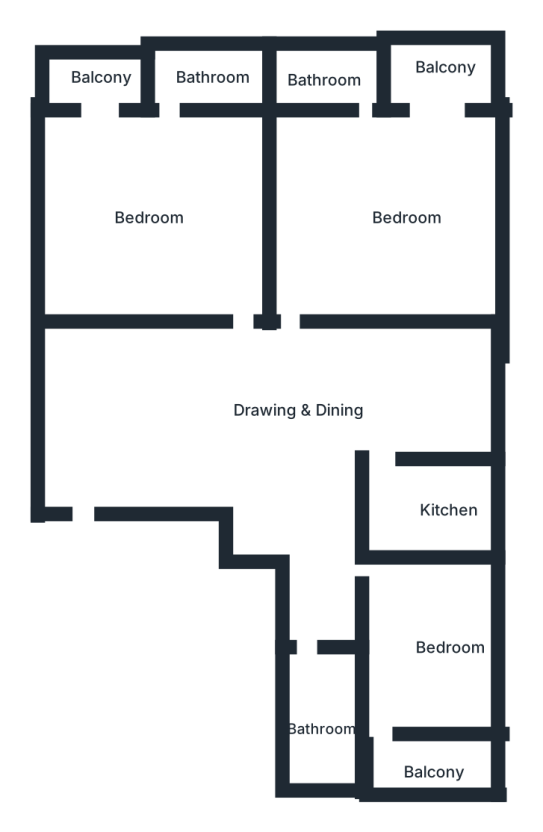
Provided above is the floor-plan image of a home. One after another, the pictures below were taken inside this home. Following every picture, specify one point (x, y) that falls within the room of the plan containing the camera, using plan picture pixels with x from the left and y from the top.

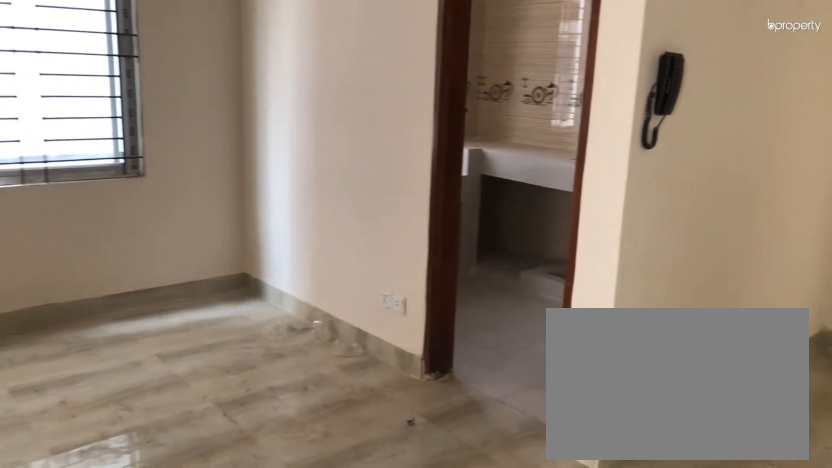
(256, 419)
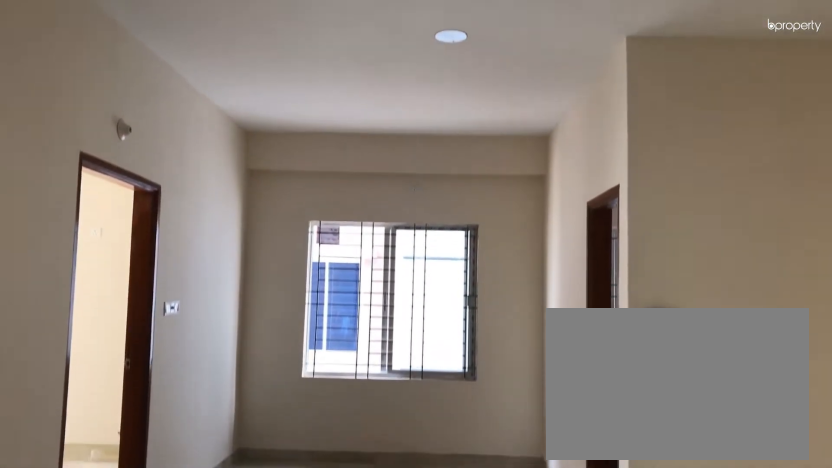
(256, 419)
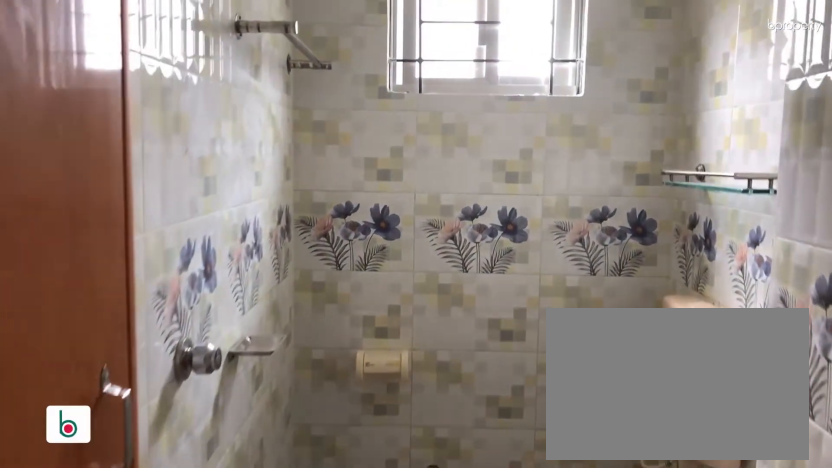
(322, 703)
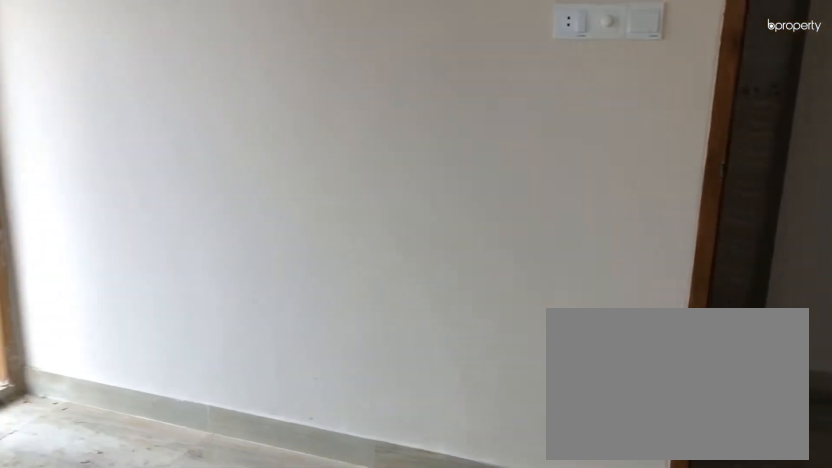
(449, 648)
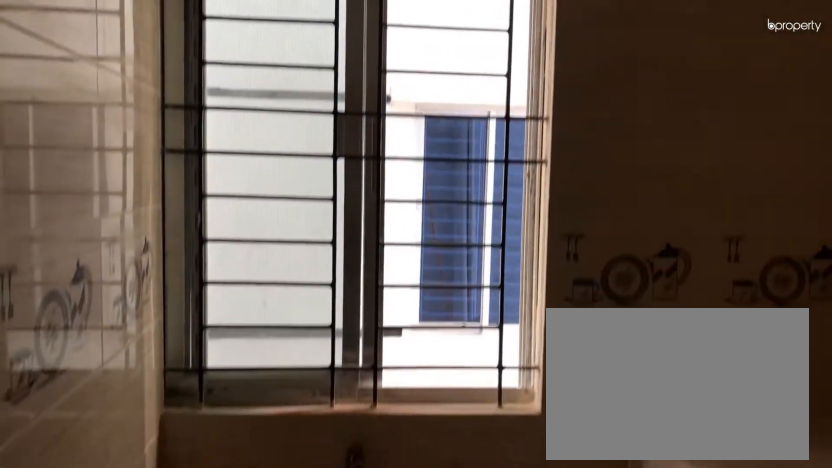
(445, 523)
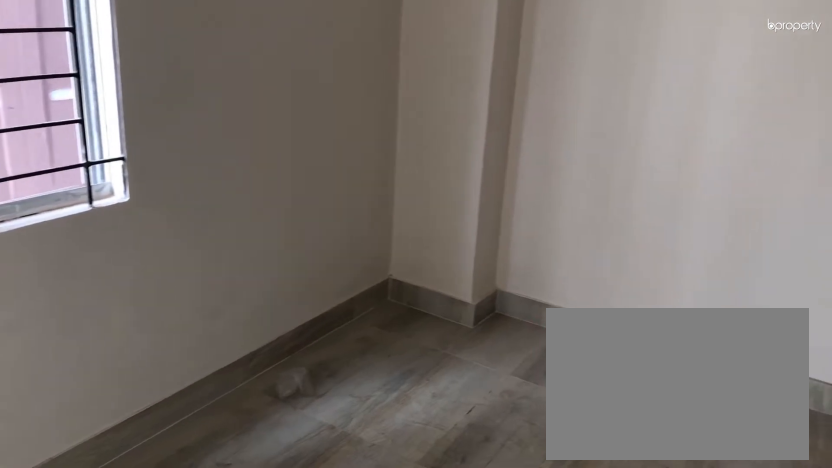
(419, 214)
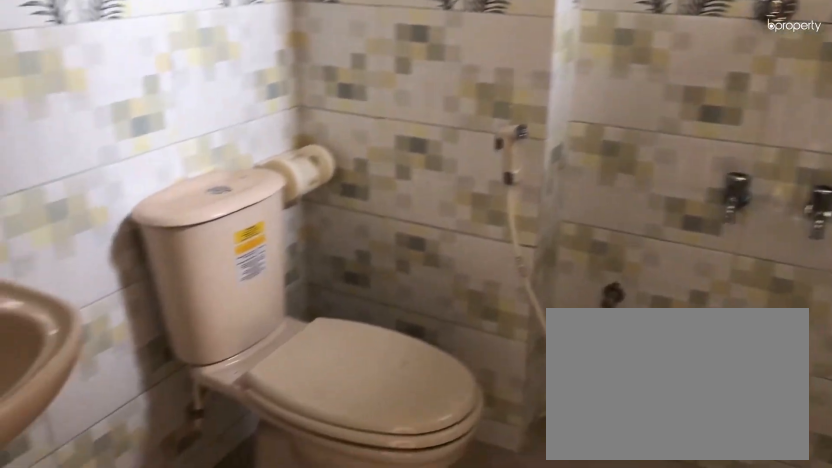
(333, 80)
